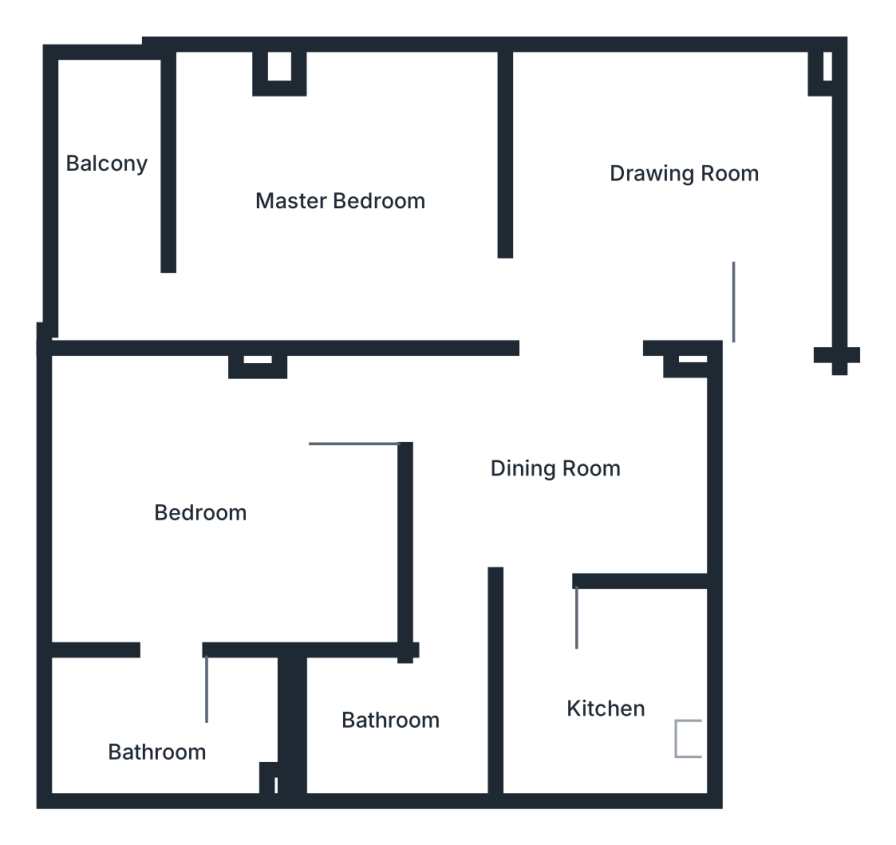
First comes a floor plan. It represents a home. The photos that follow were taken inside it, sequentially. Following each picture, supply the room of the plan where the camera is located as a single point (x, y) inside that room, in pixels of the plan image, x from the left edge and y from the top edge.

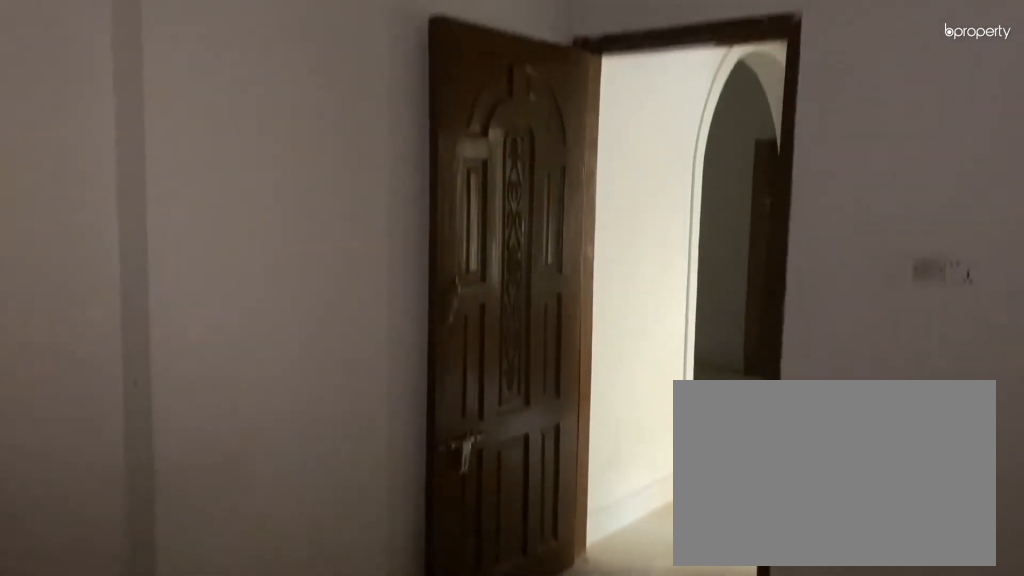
(241, 527)
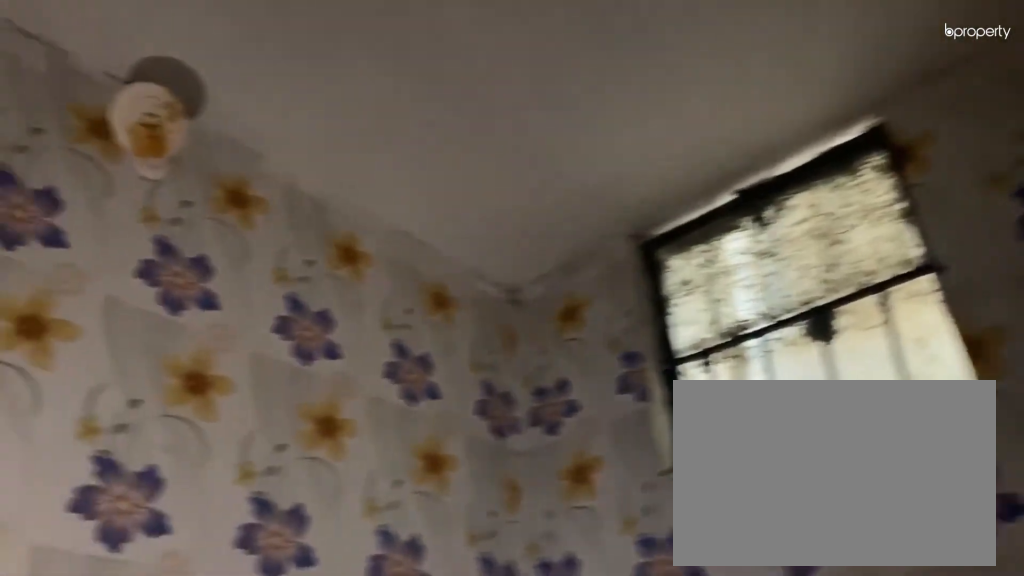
(178, 714)
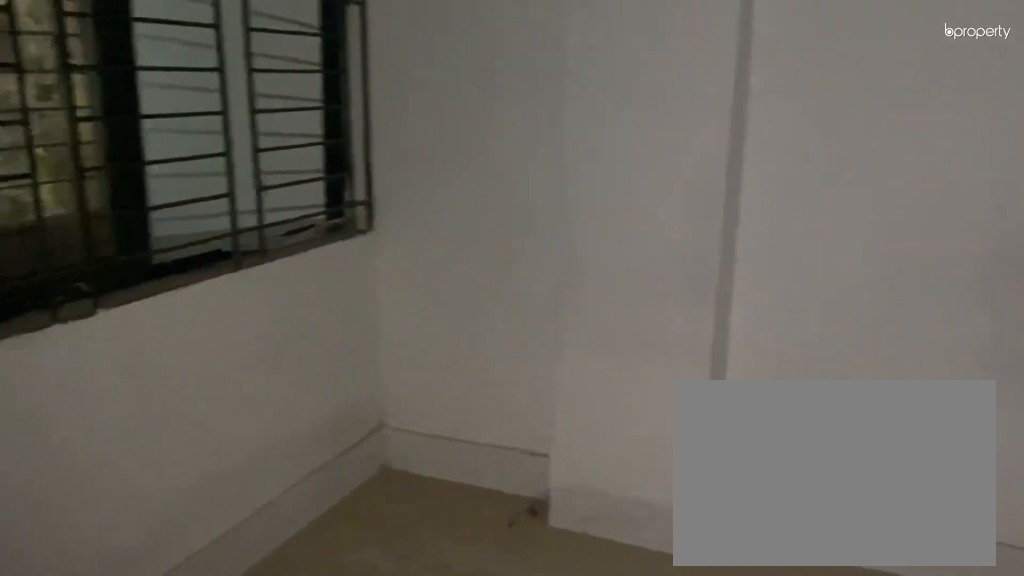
(300, 189)
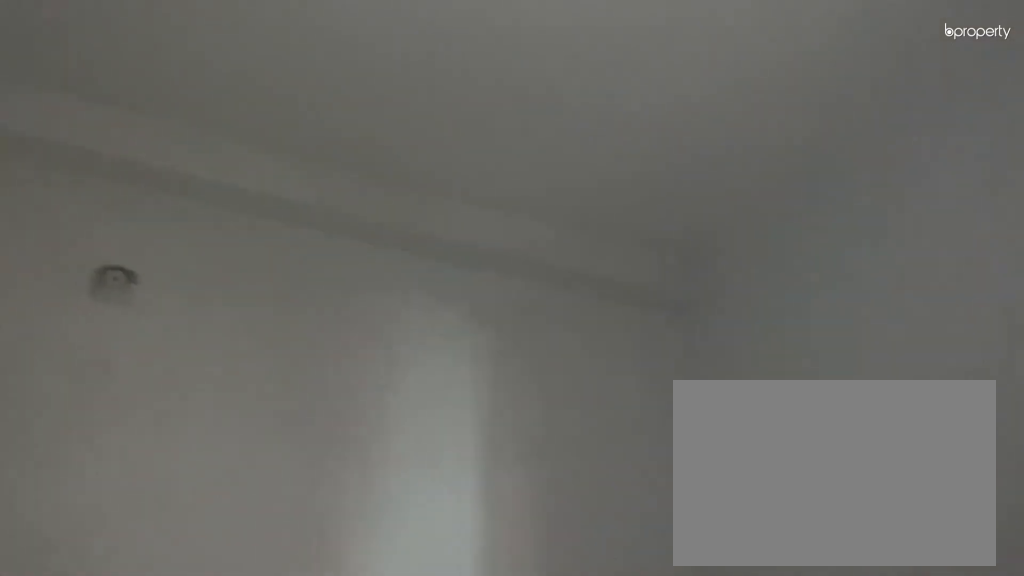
(300, 189)
